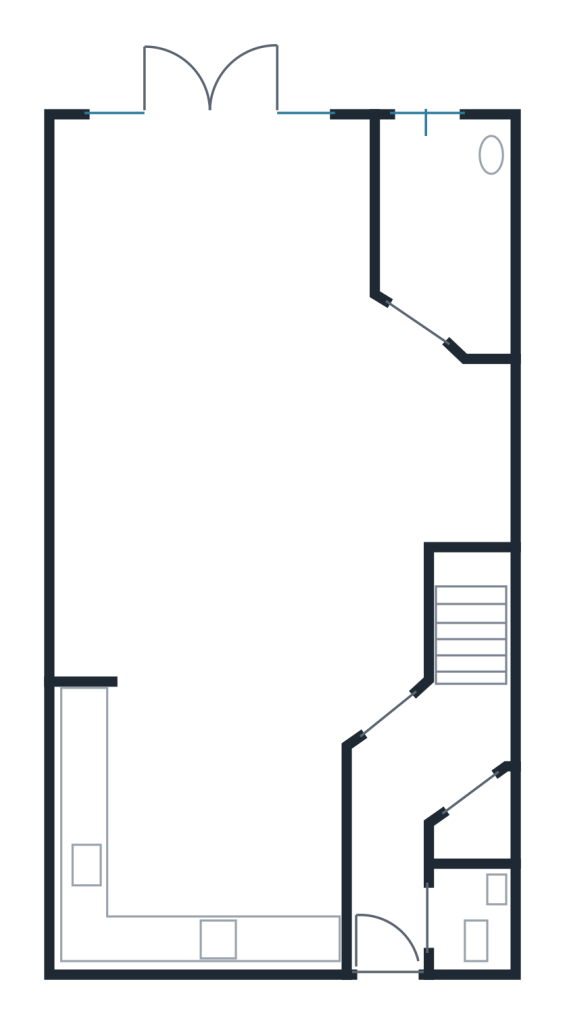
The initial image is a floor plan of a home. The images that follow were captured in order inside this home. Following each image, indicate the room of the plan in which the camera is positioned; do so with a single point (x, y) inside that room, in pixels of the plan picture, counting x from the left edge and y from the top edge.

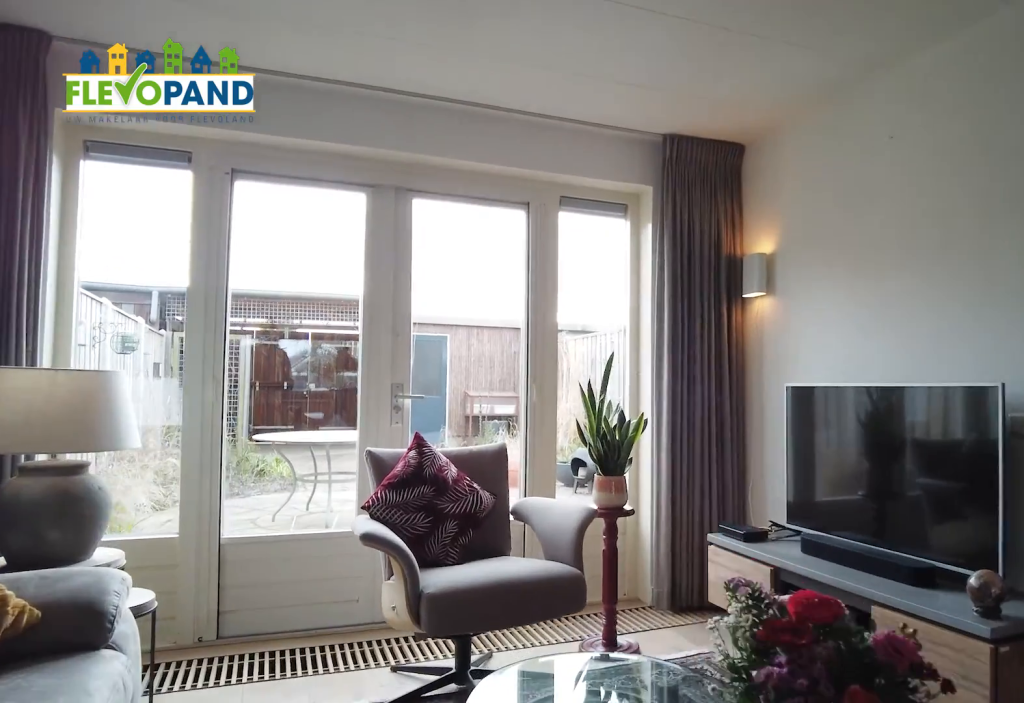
(366, 470)
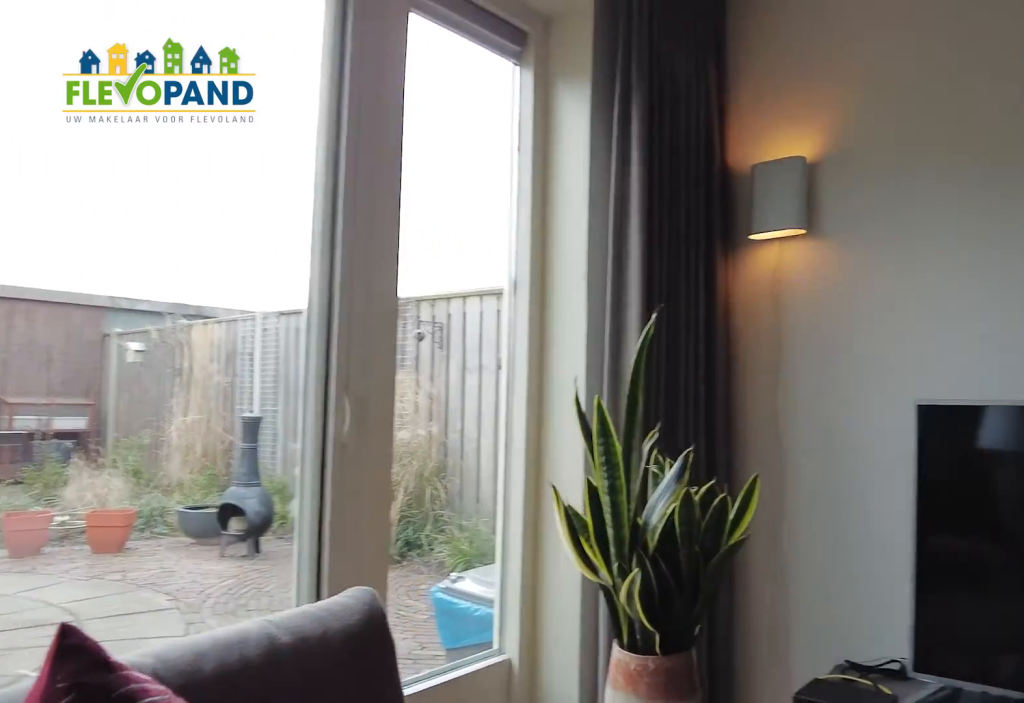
(366, 470)
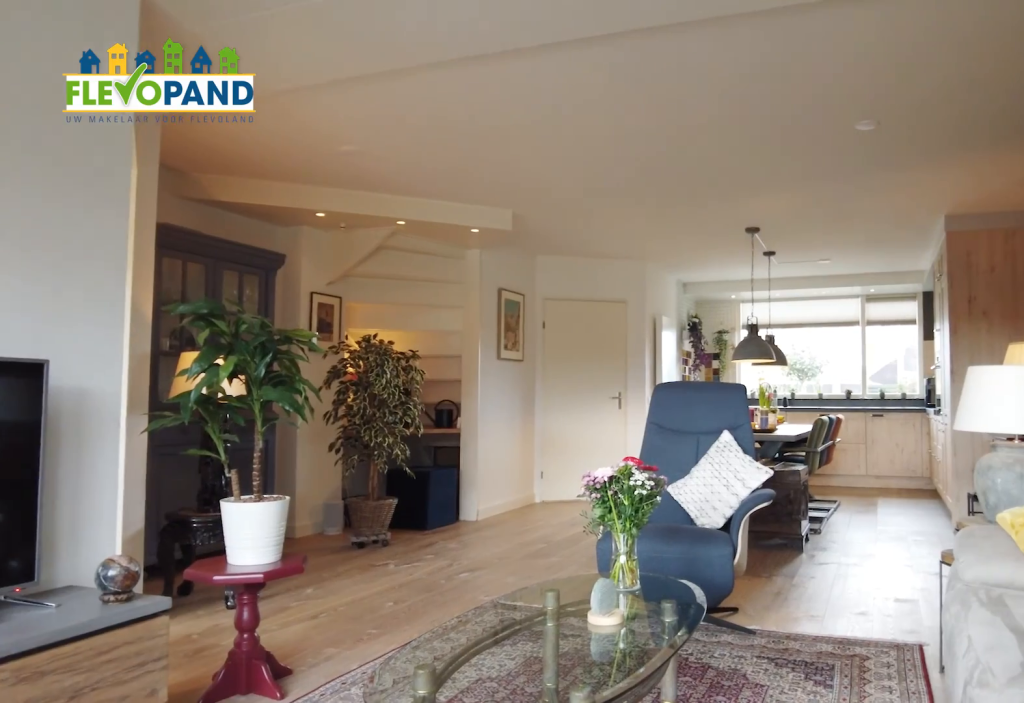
(366, 470)
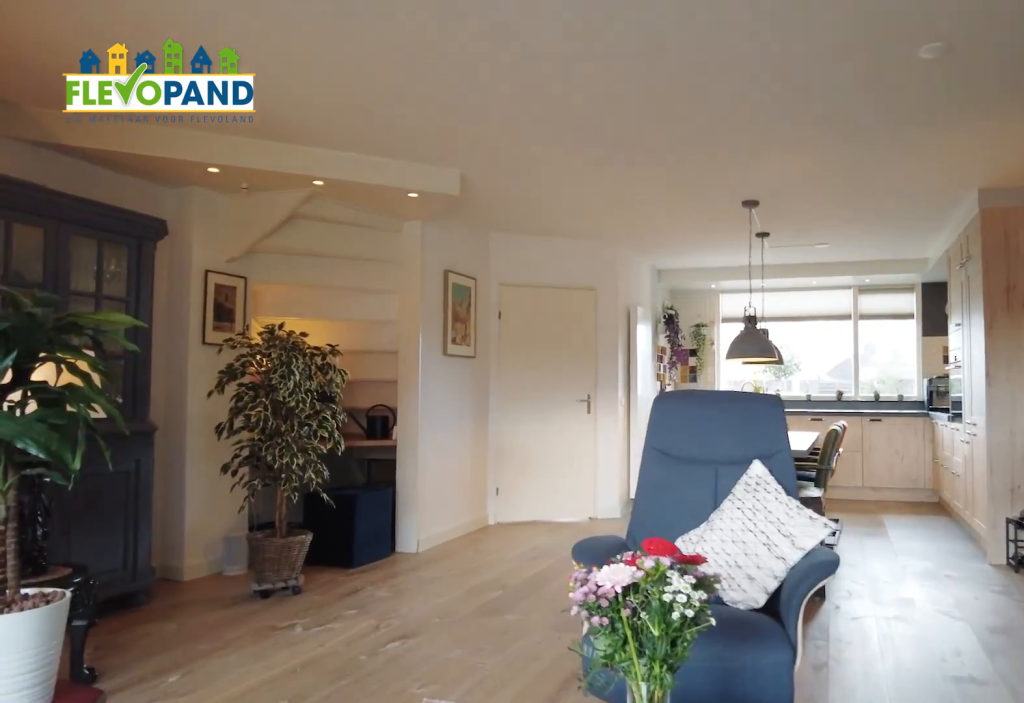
(366, 470)
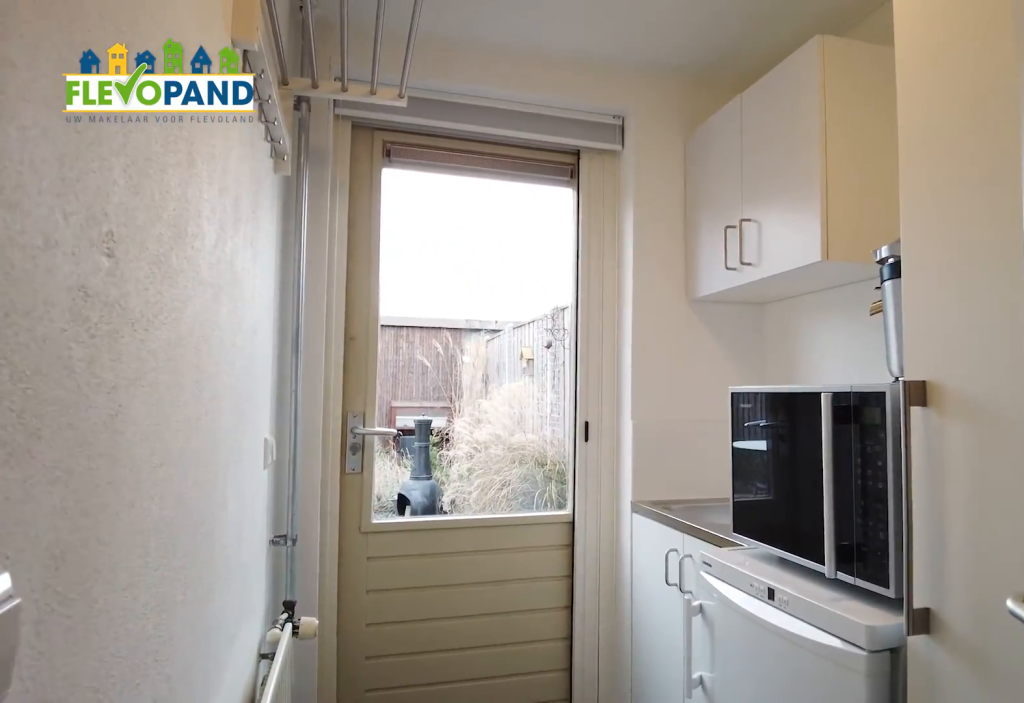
(444, 226)
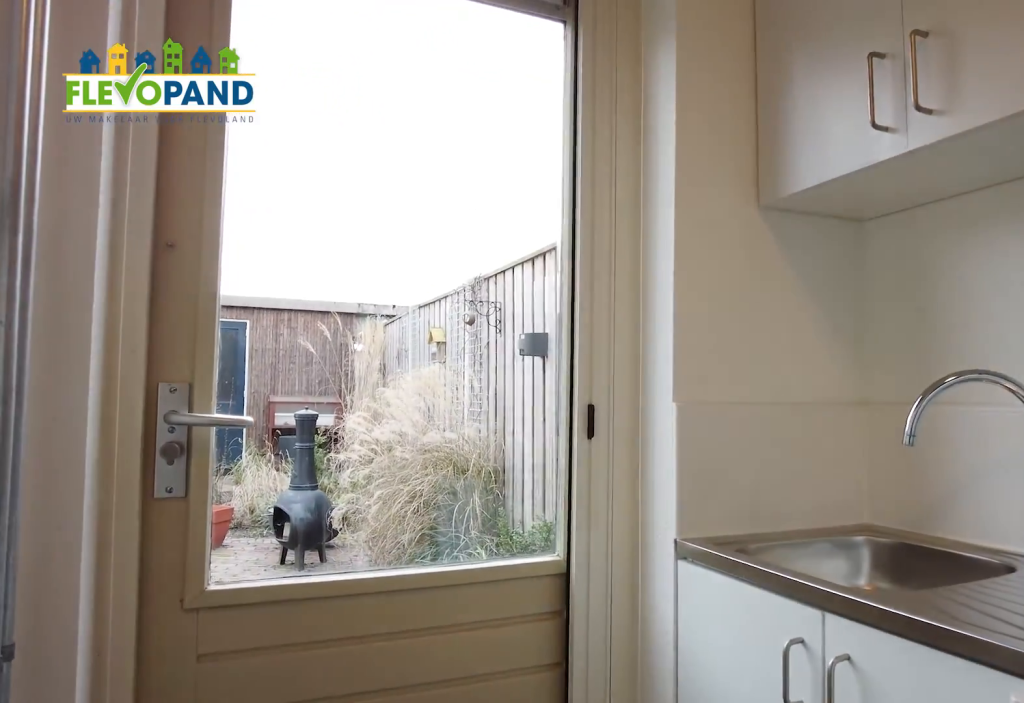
(444, 226)
